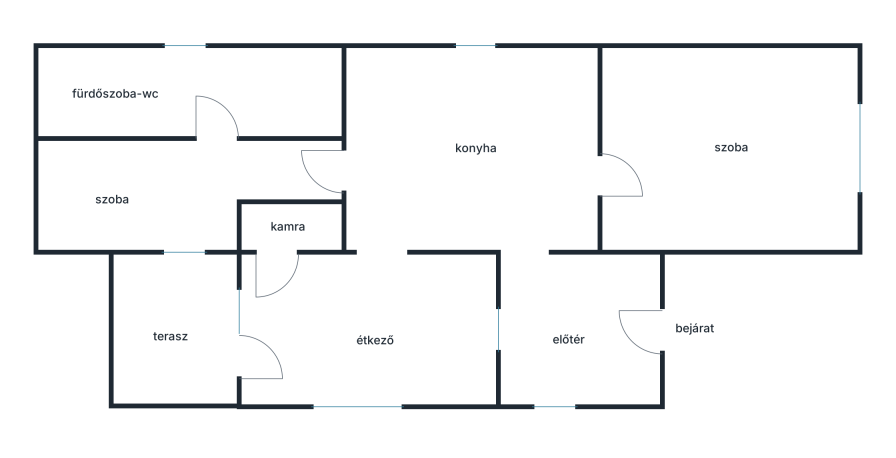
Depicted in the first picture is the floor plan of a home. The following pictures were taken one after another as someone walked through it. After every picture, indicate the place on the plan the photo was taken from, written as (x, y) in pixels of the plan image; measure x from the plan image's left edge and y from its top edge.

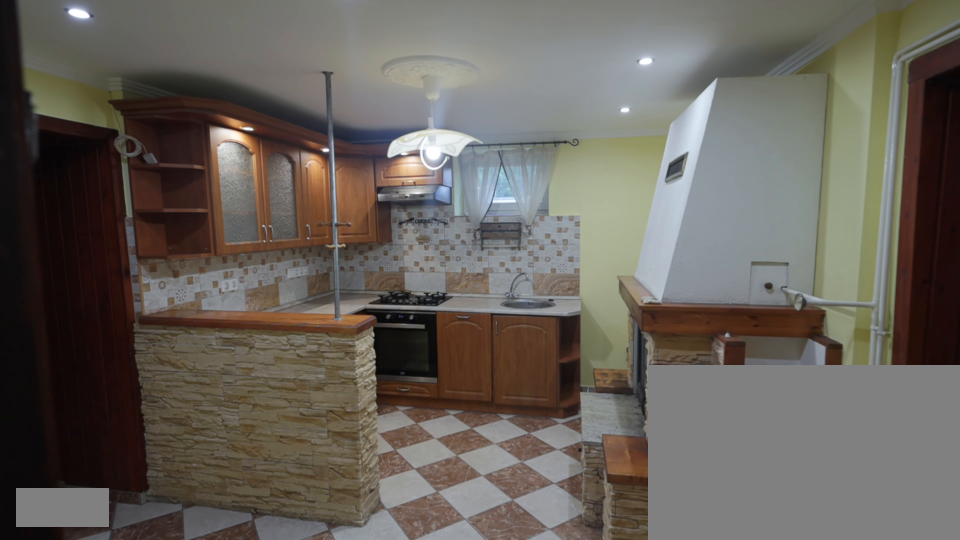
(526, 262)
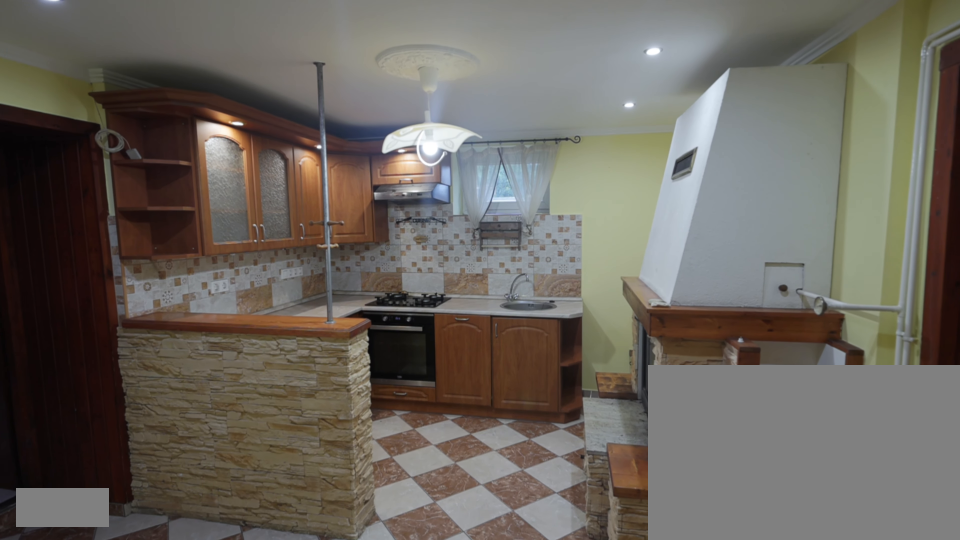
(524, 254)
